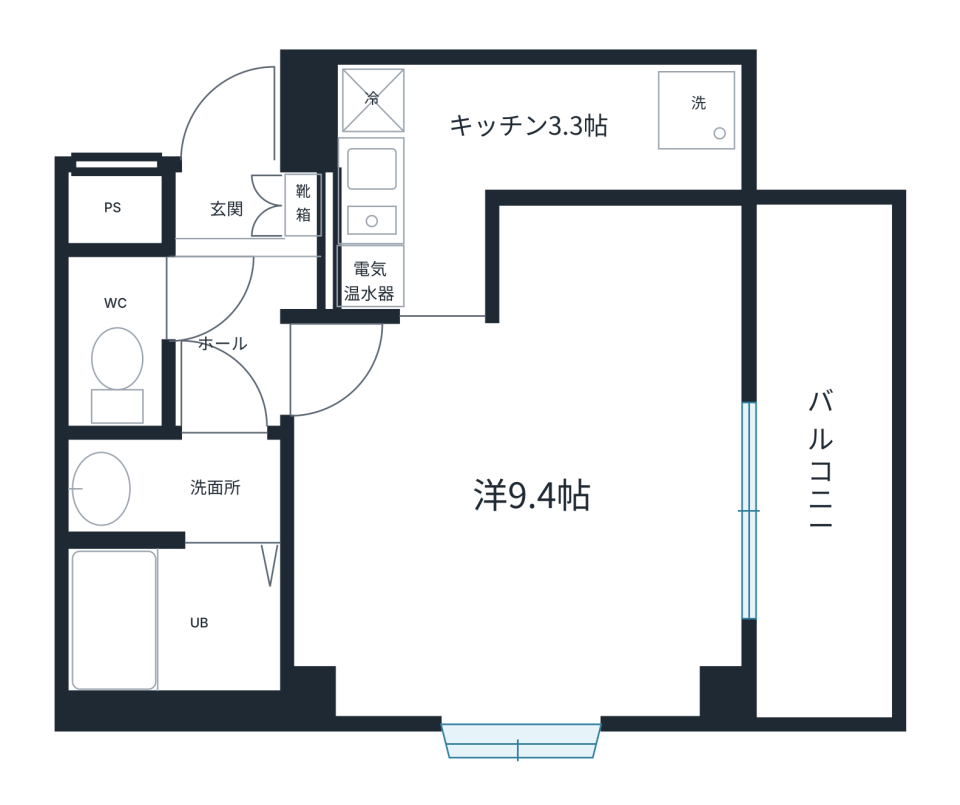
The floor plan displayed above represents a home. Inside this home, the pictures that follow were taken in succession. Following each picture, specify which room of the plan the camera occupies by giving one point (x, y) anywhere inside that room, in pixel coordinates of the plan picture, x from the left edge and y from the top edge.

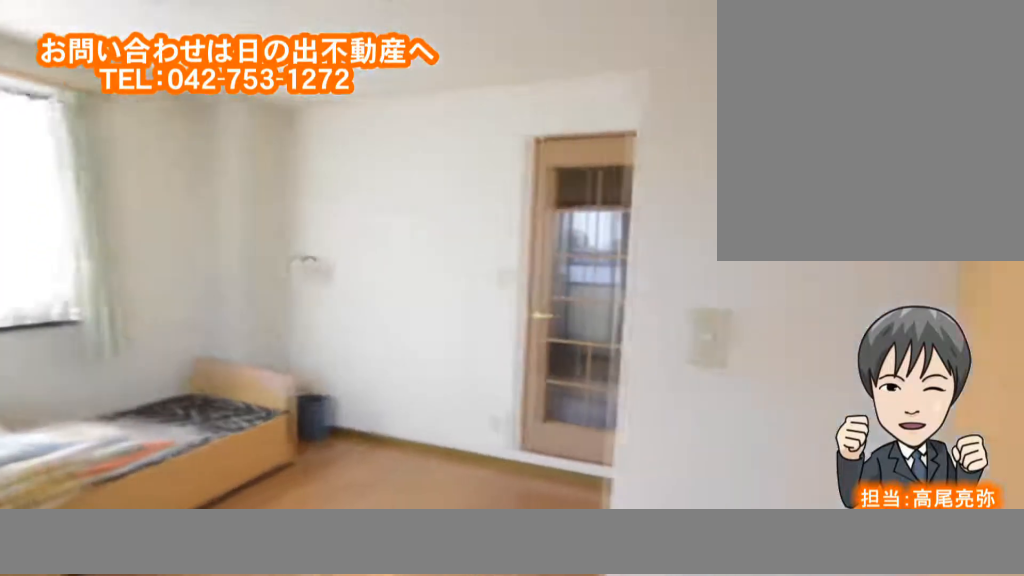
(543, 550)
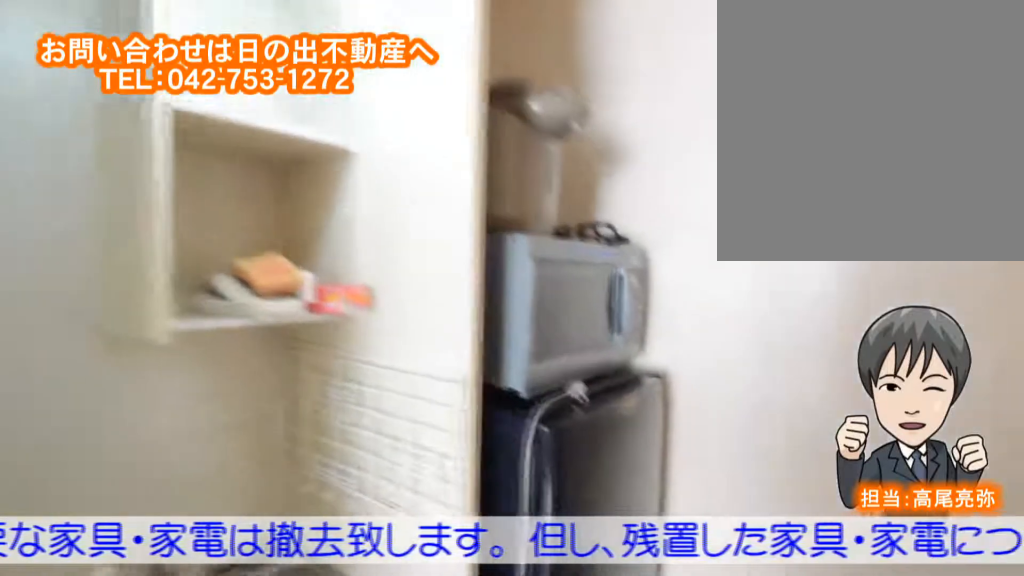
(479, 140)
